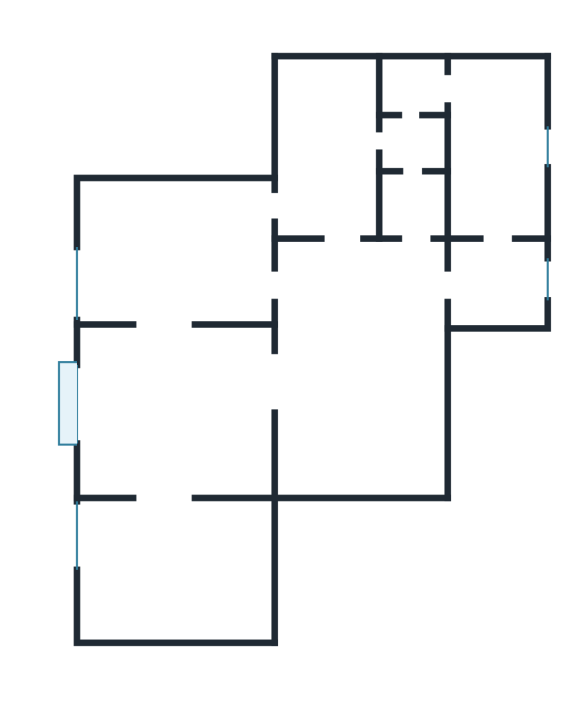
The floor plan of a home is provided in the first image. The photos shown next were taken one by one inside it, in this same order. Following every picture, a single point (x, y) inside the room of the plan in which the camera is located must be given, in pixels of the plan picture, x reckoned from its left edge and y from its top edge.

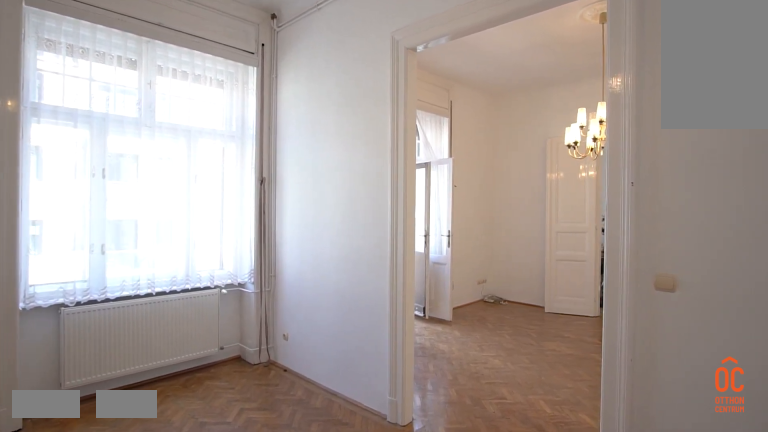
(170, 570)
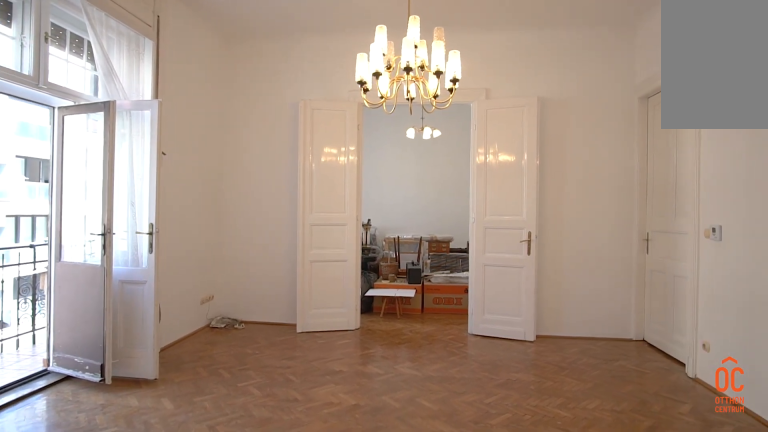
(173, 424)
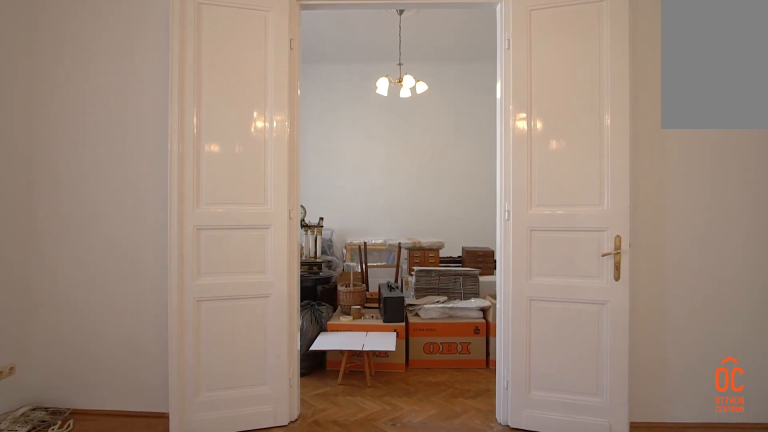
(173, 424)
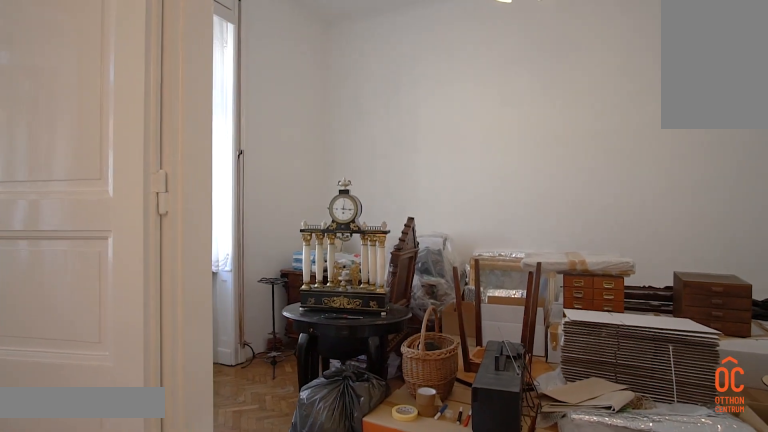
(177, 258)
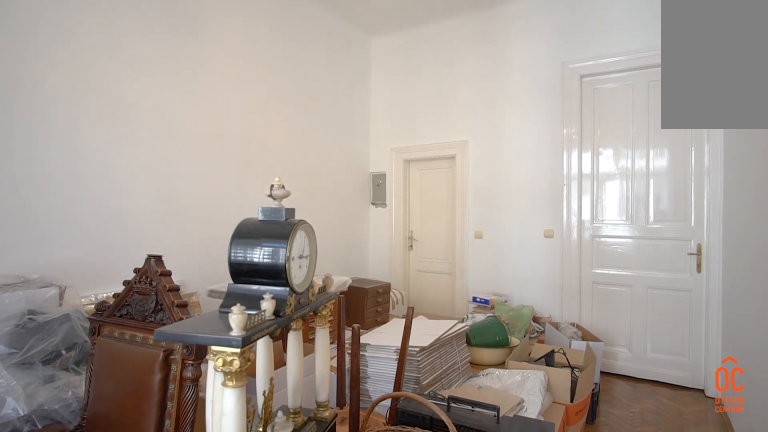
(177, 258)
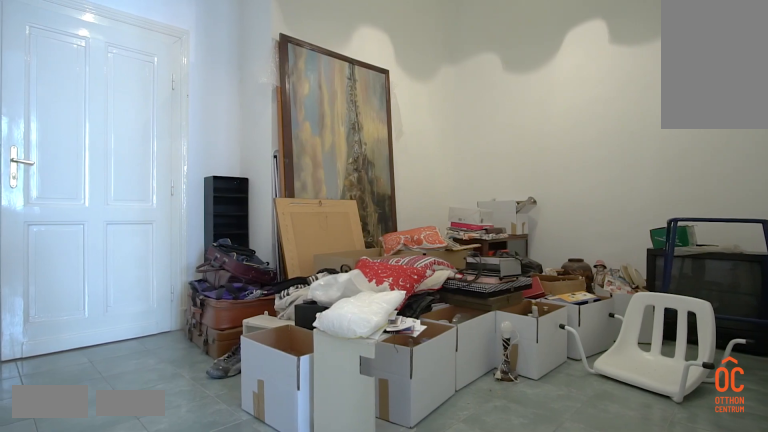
(361, 370)
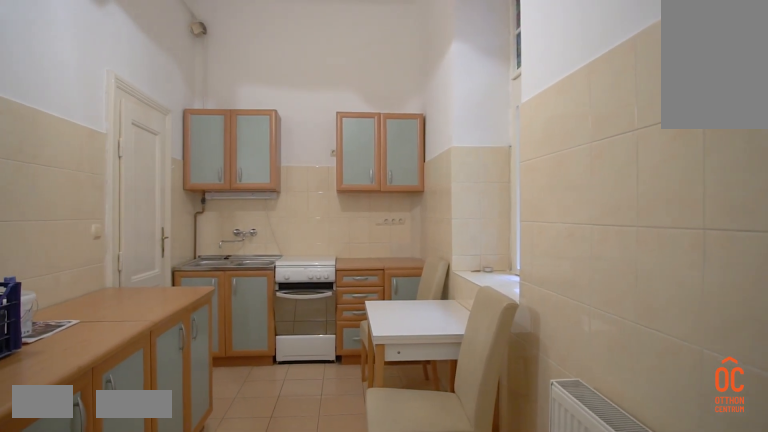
(497, 141)
